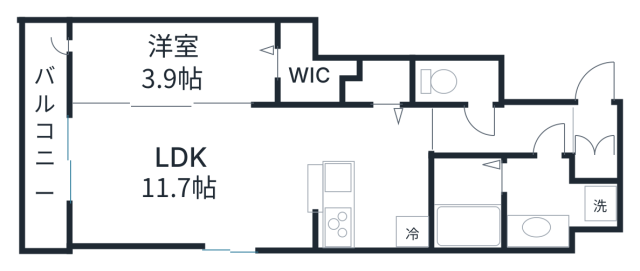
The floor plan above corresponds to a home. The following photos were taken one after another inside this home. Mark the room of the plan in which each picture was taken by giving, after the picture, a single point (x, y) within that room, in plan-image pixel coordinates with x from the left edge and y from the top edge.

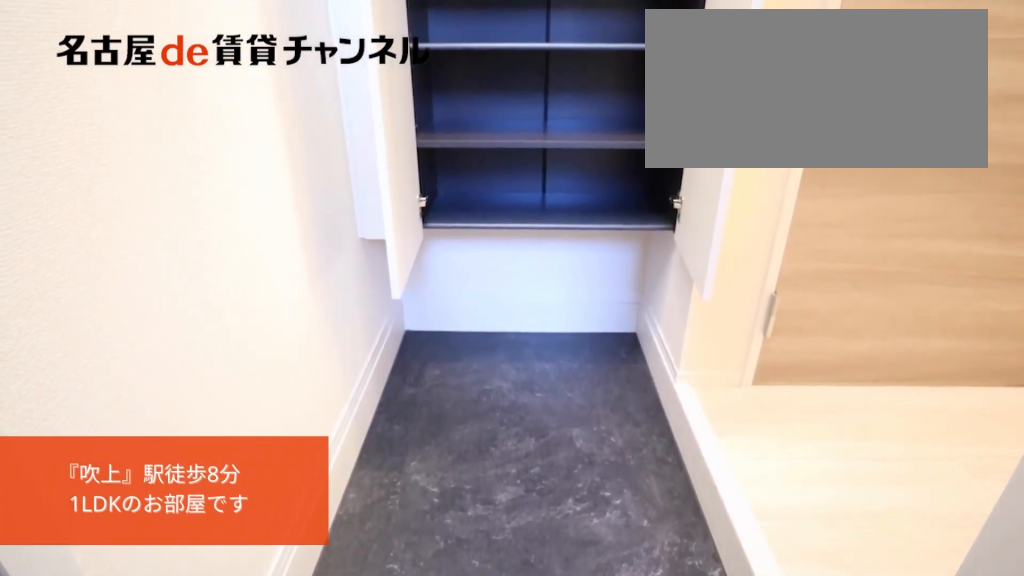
(596, 142)
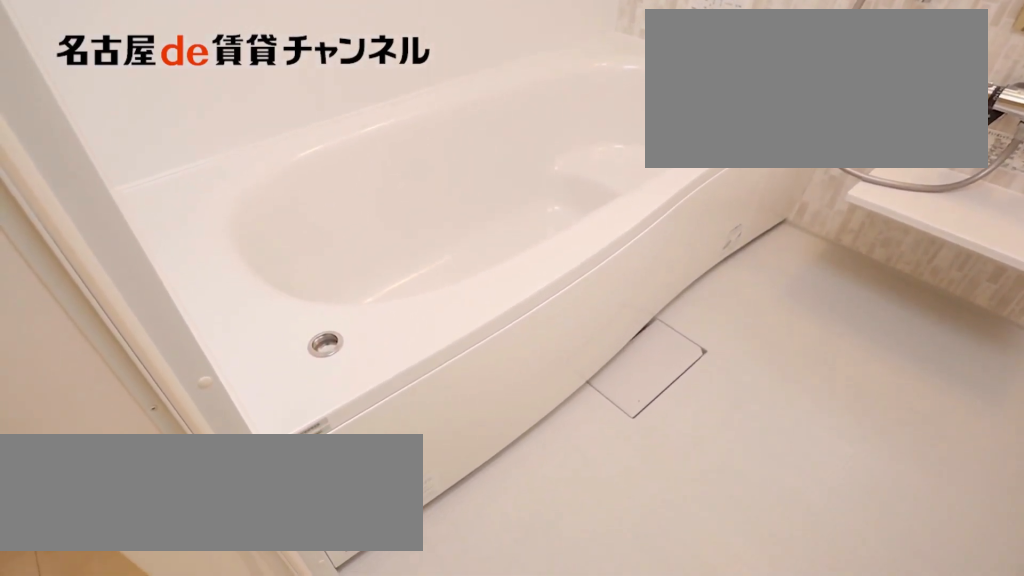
(466, 204)
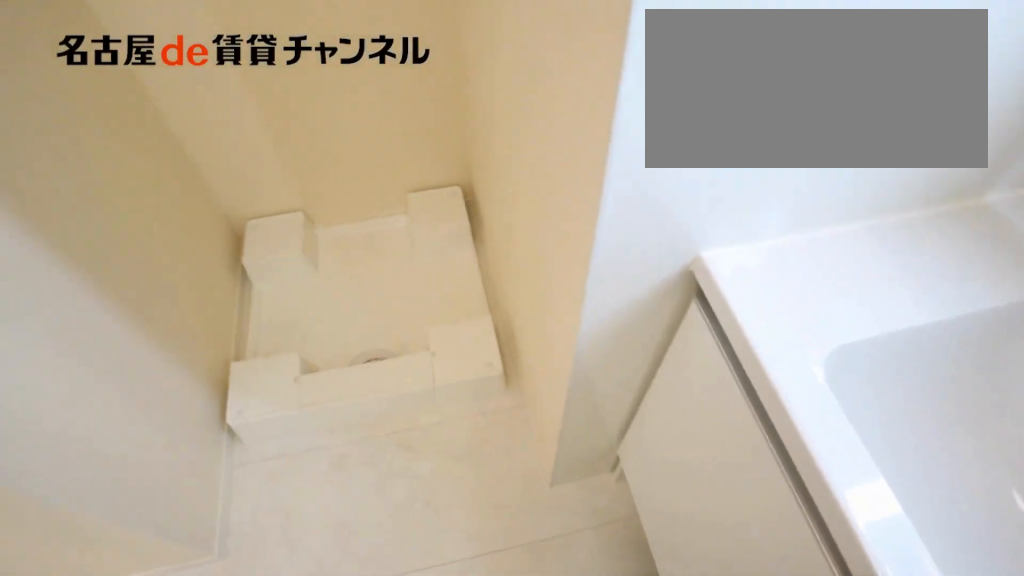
(554, 203)
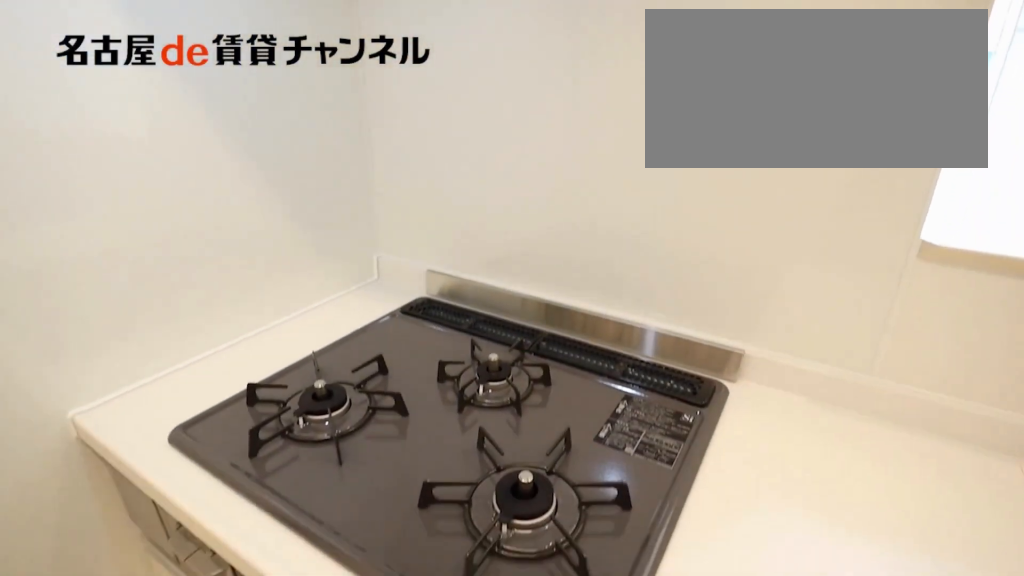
(377, 179)
